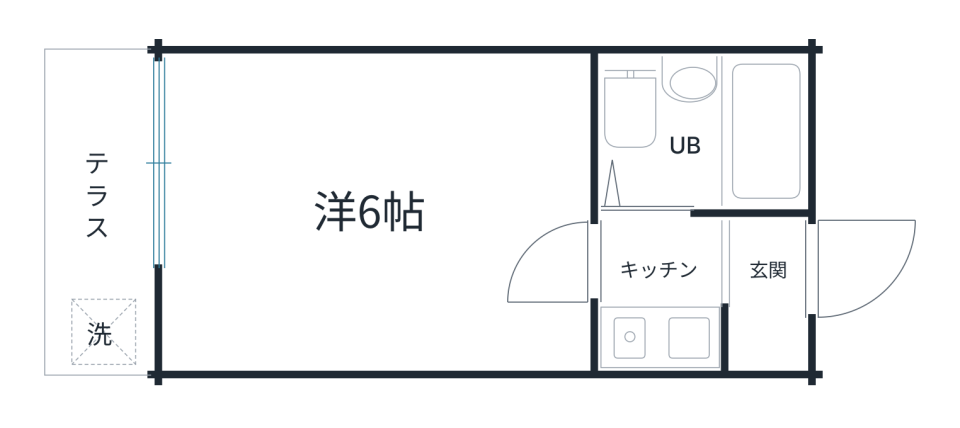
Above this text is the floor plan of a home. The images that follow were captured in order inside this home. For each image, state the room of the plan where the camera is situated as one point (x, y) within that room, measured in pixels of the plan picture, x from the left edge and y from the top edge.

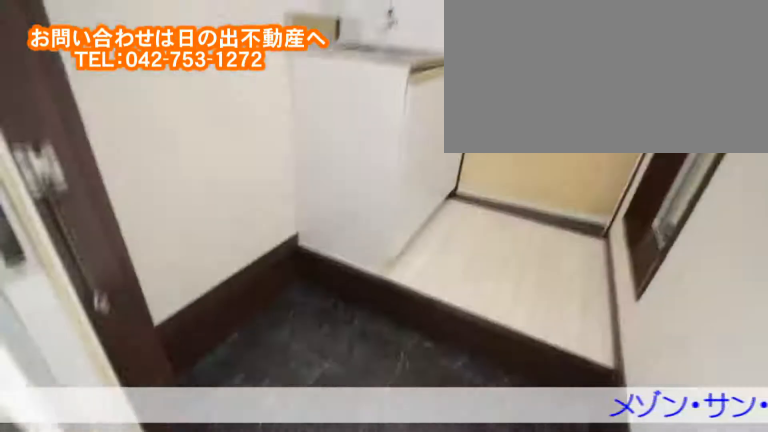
(735, 267)
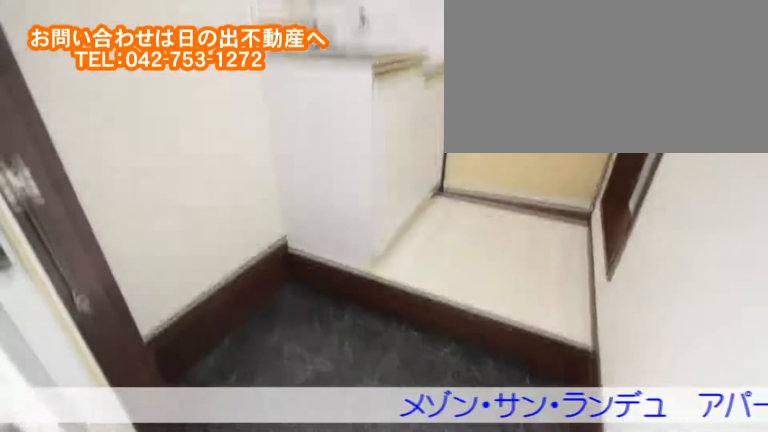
(735, 266)
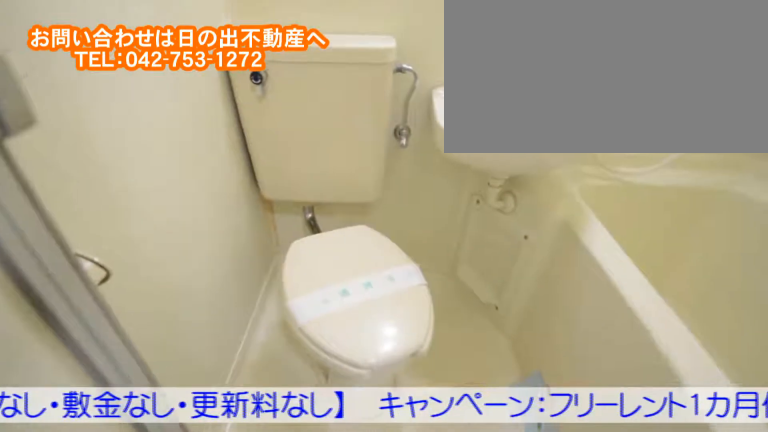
(747, 137)
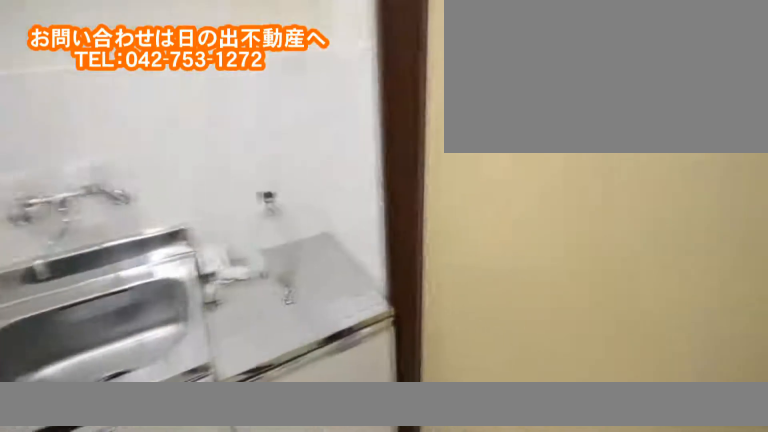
(661, 253)
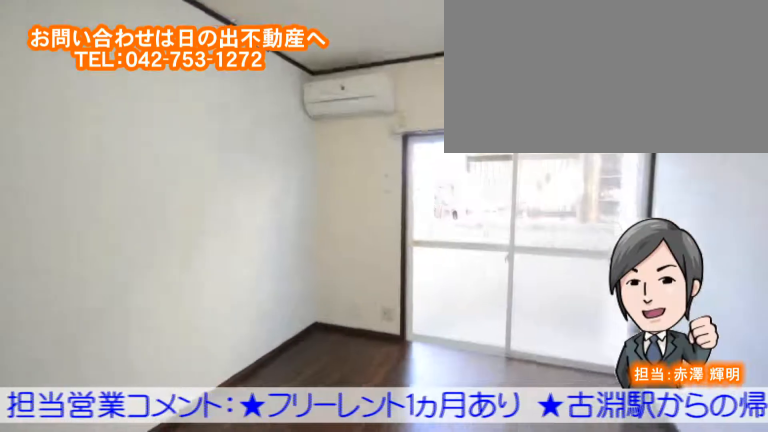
(261, 202)
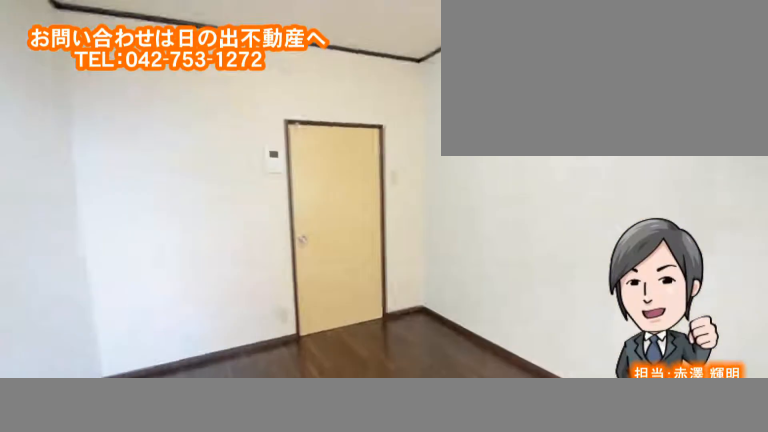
(260, 203)
